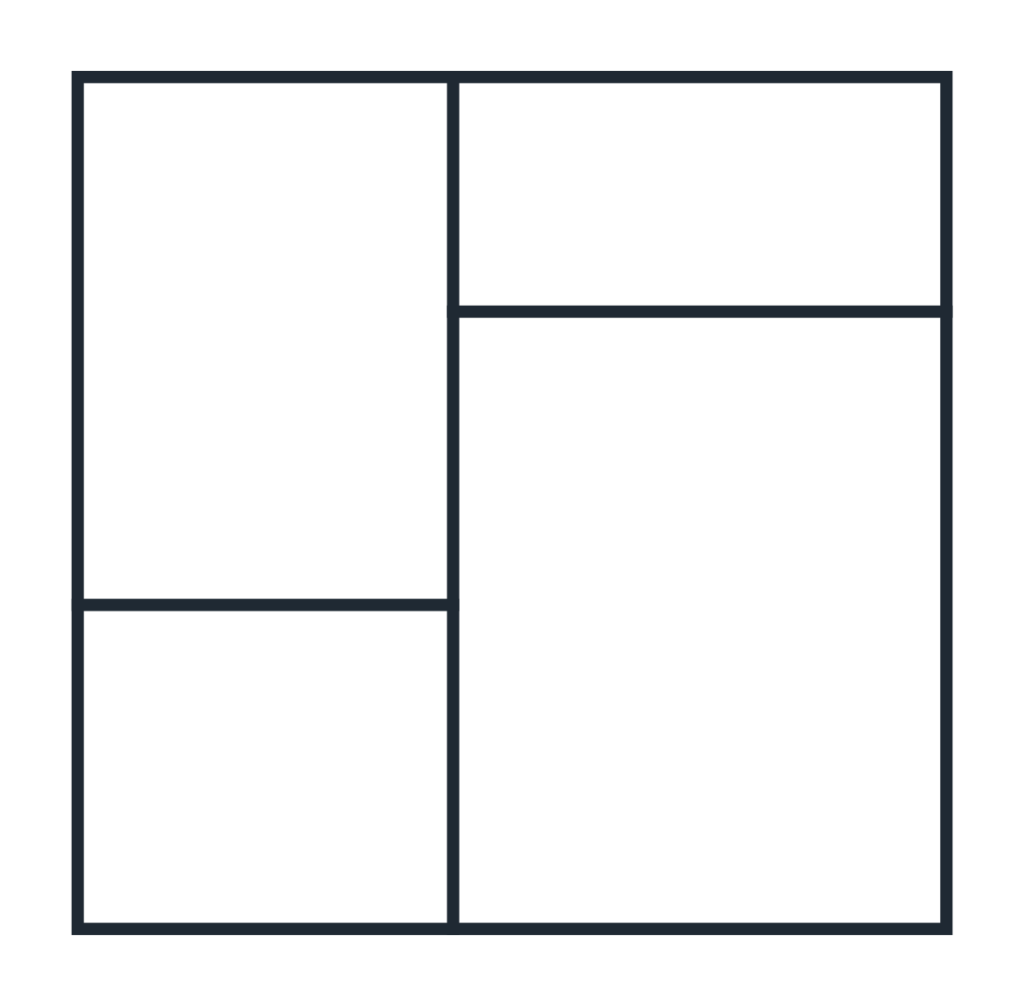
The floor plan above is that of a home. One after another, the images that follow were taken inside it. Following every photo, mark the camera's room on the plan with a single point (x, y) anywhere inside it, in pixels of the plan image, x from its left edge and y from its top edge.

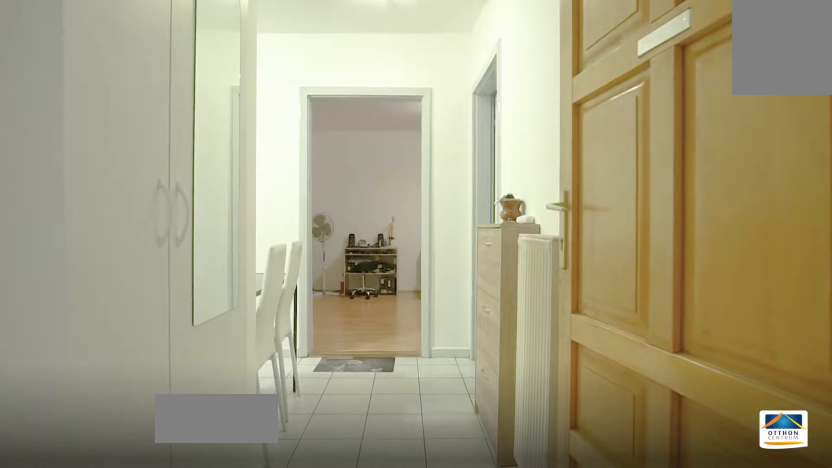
(768, 431)
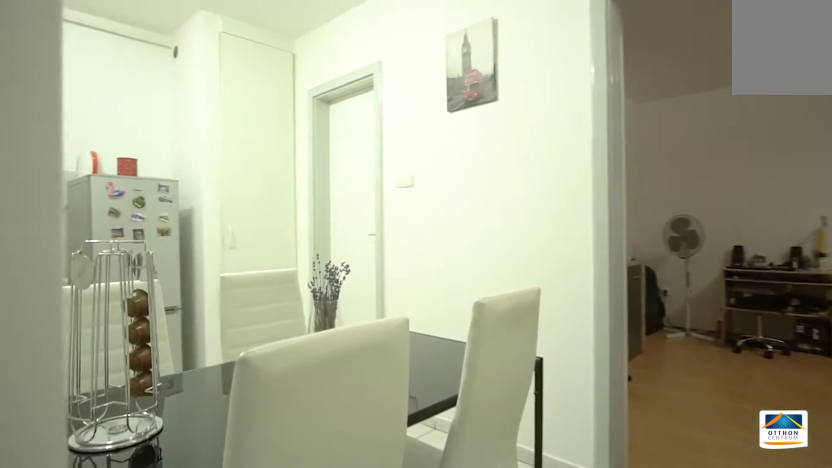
(769, 432)
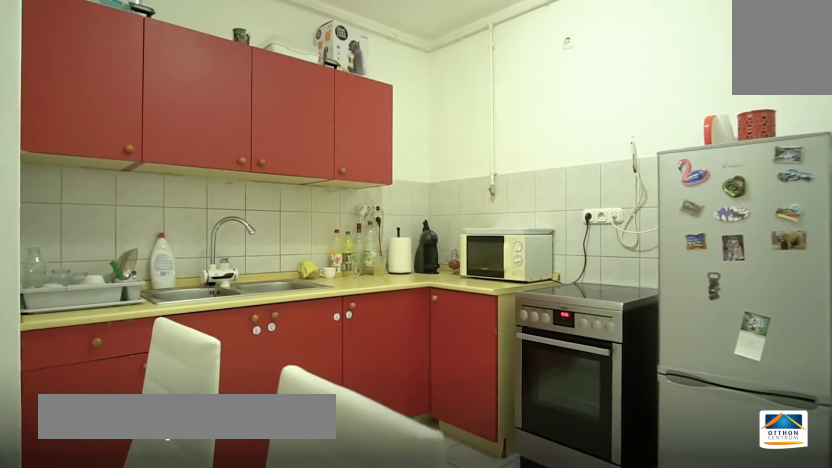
(690, 600)
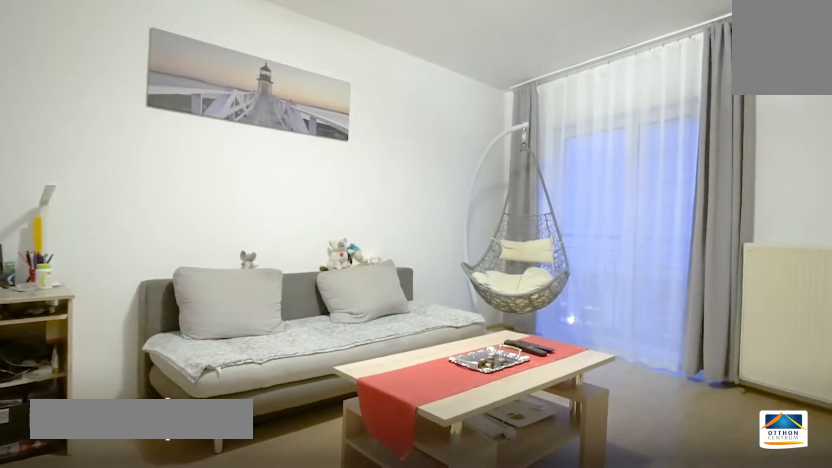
(307, 359)
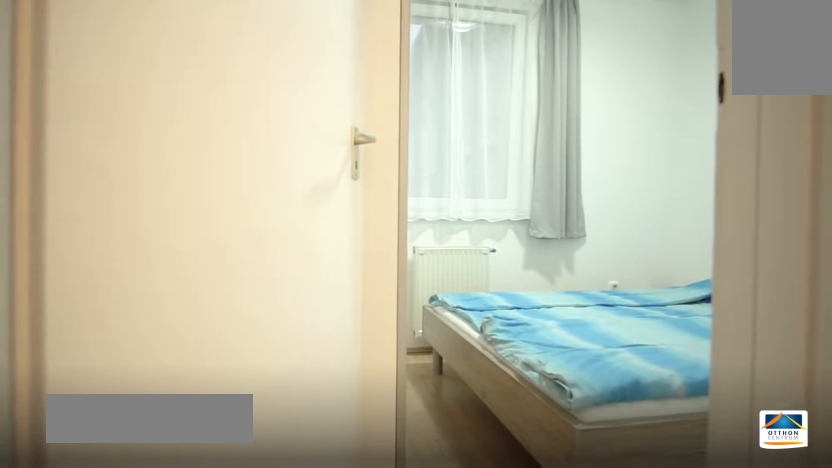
(700, 198)
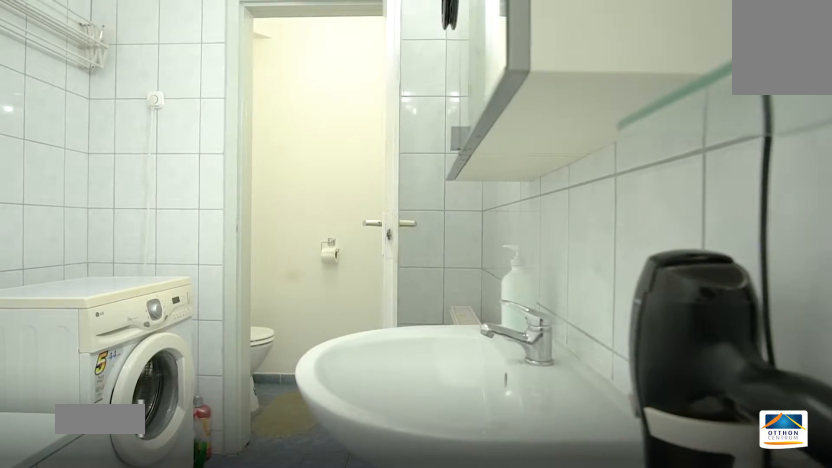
(268, 760)
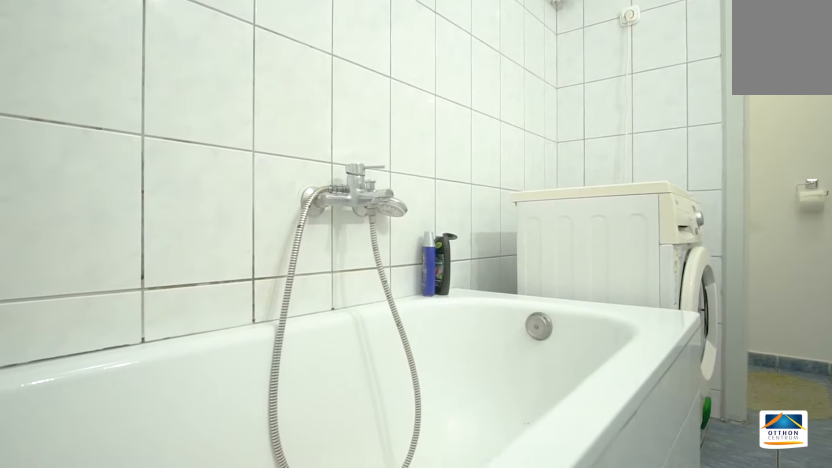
(268, 759)
